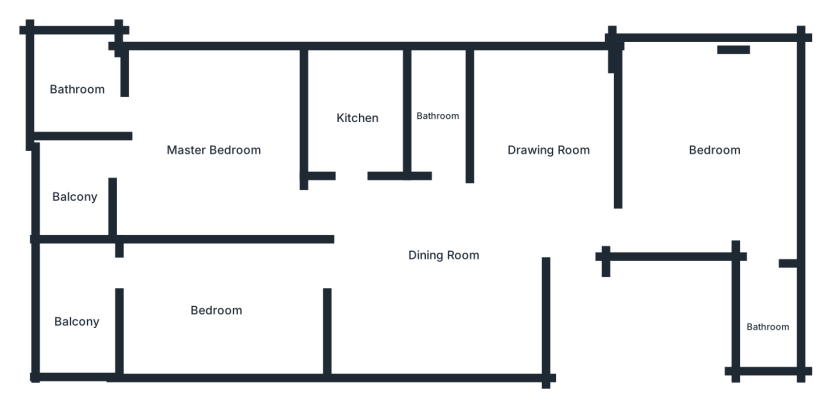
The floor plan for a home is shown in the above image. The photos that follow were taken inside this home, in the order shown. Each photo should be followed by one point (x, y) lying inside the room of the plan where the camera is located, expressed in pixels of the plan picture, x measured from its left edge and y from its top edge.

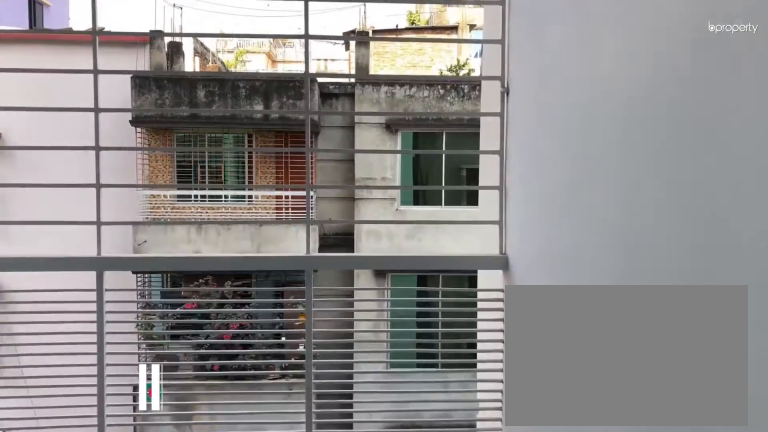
(78, 197)
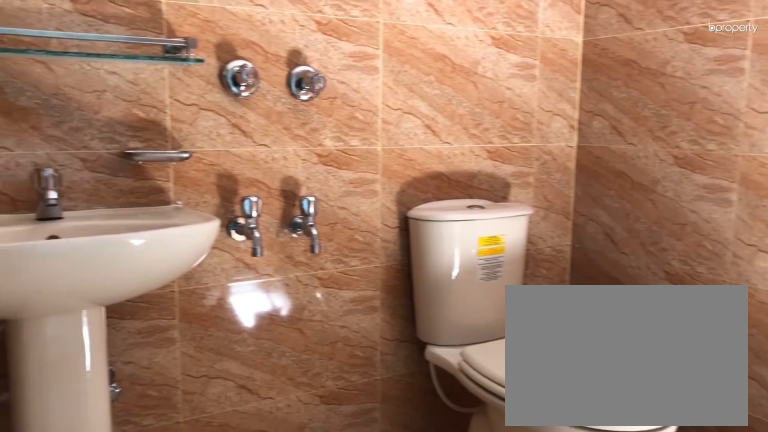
(77, 98)
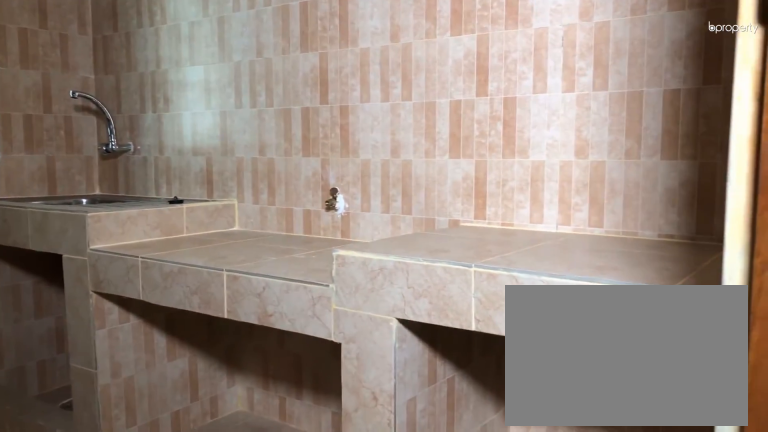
(357, 119)
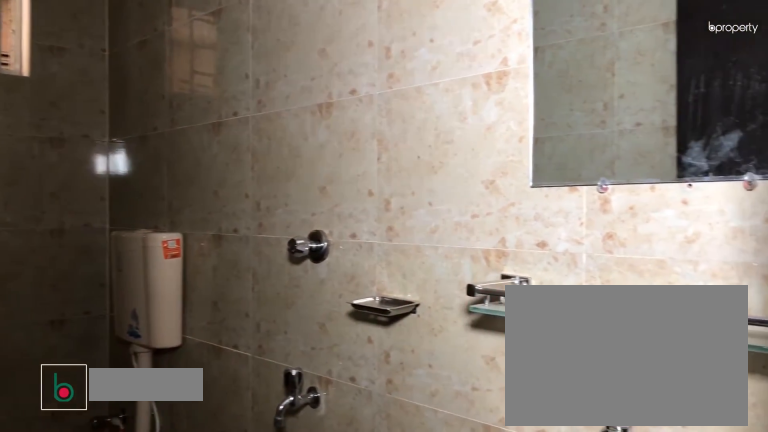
(441, 120)
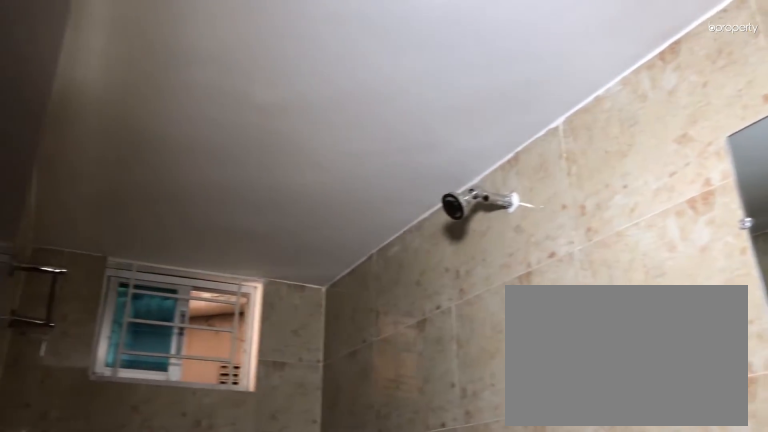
(441, 120)
